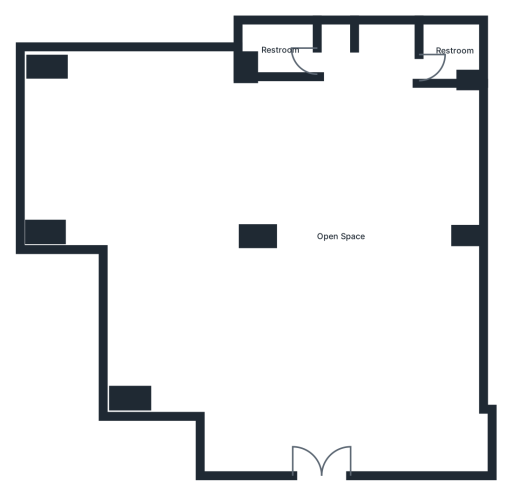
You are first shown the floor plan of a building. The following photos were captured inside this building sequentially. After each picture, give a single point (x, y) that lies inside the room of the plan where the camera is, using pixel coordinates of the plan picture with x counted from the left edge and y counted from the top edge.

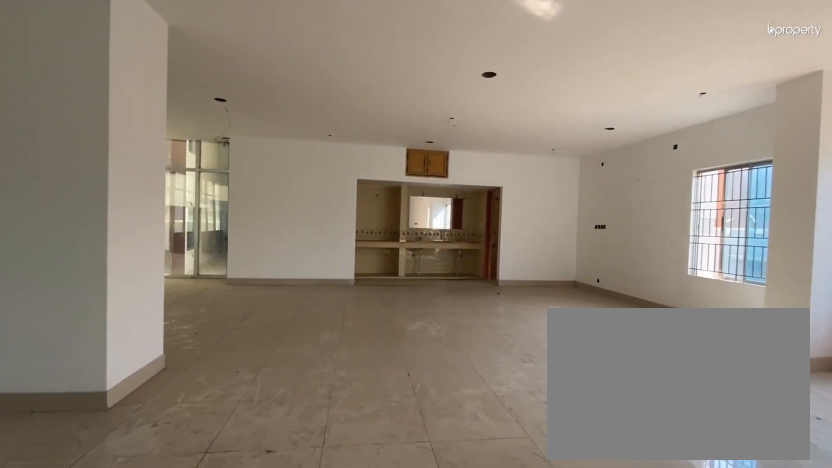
(339, 244)
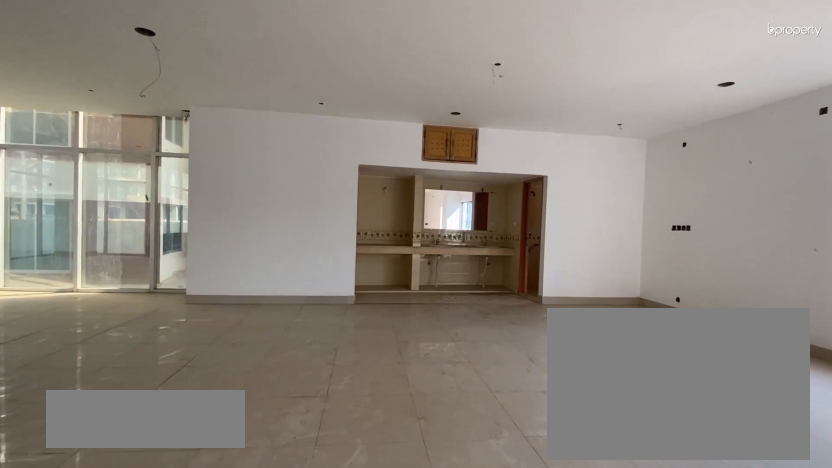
(339, 244)
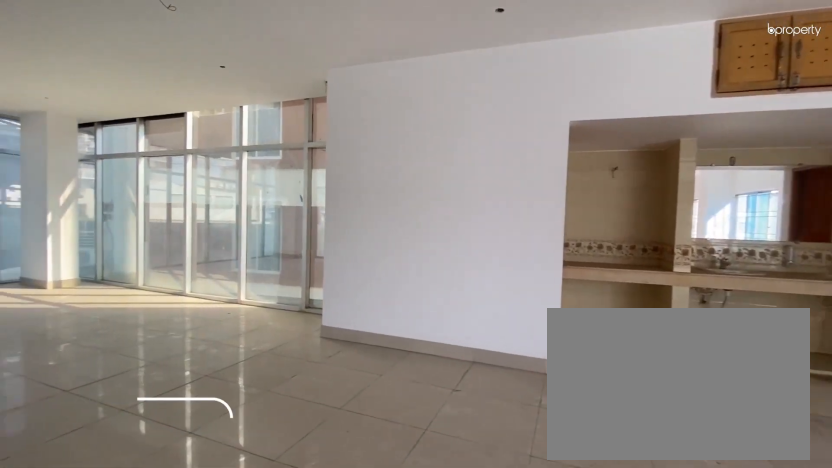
(256, 152)
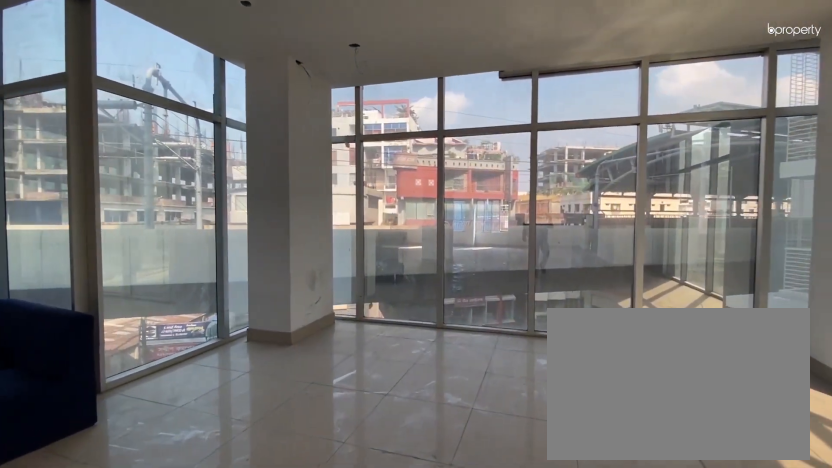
(143, 152)
